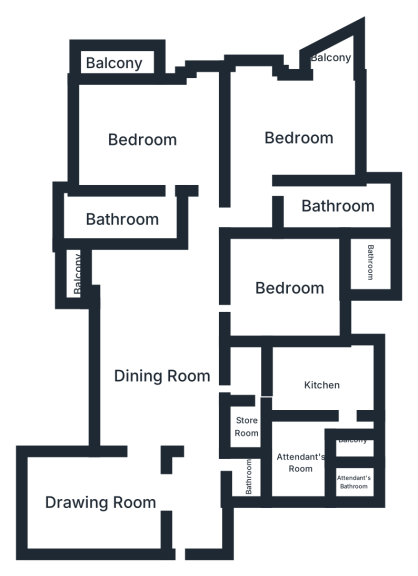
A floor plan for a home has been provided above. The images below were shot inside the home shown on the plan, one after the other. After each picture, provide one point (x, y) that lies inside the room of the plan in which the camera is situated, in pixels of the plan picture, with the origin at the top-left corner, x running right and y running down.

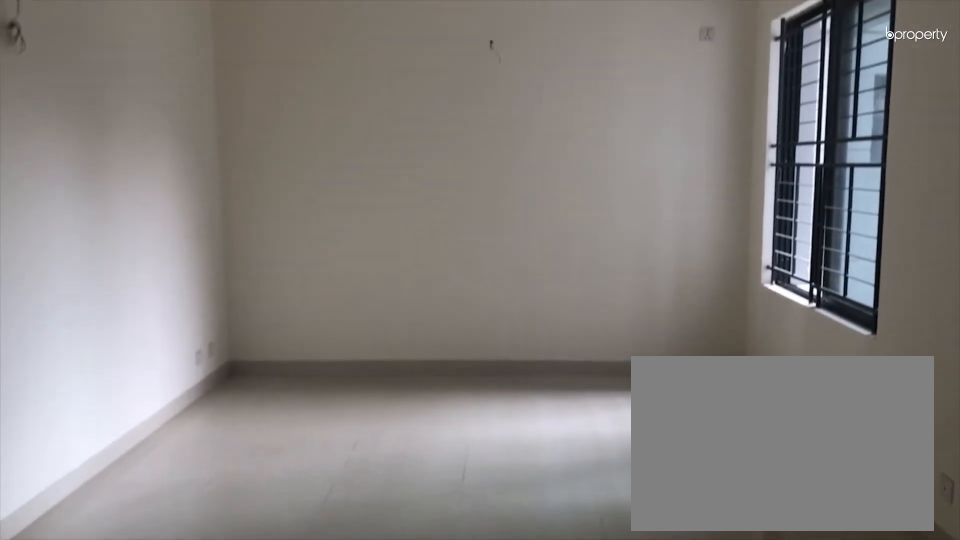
(105, 500)
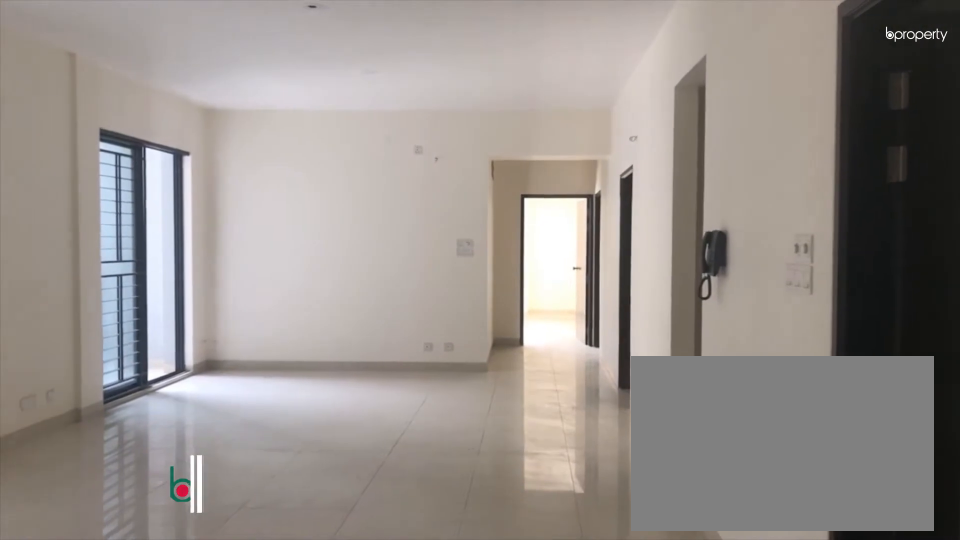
(163, 378)
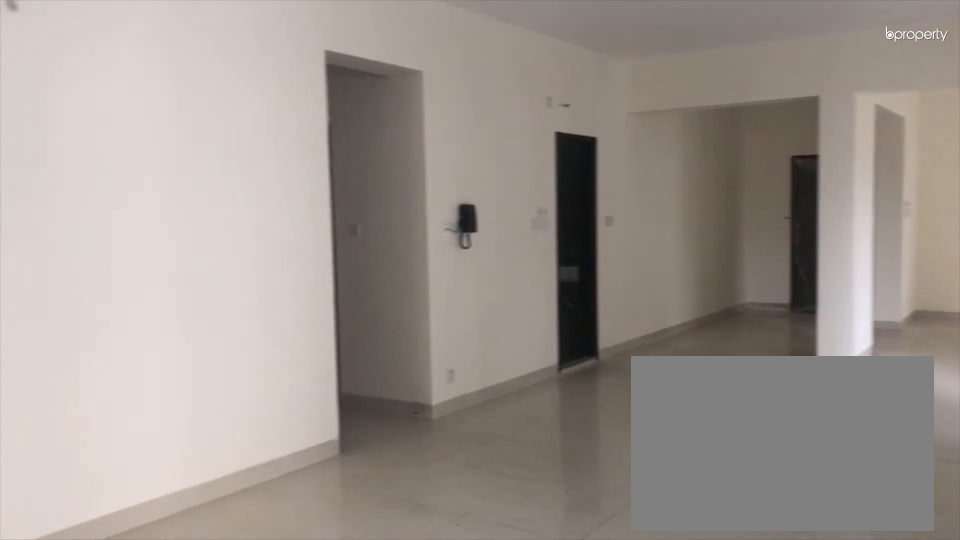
(163, 379)
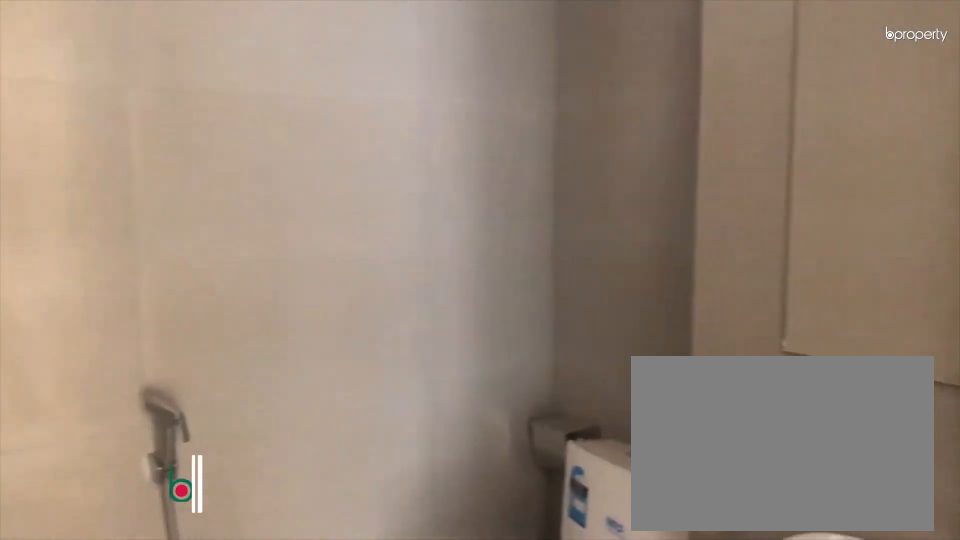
(249, 475)
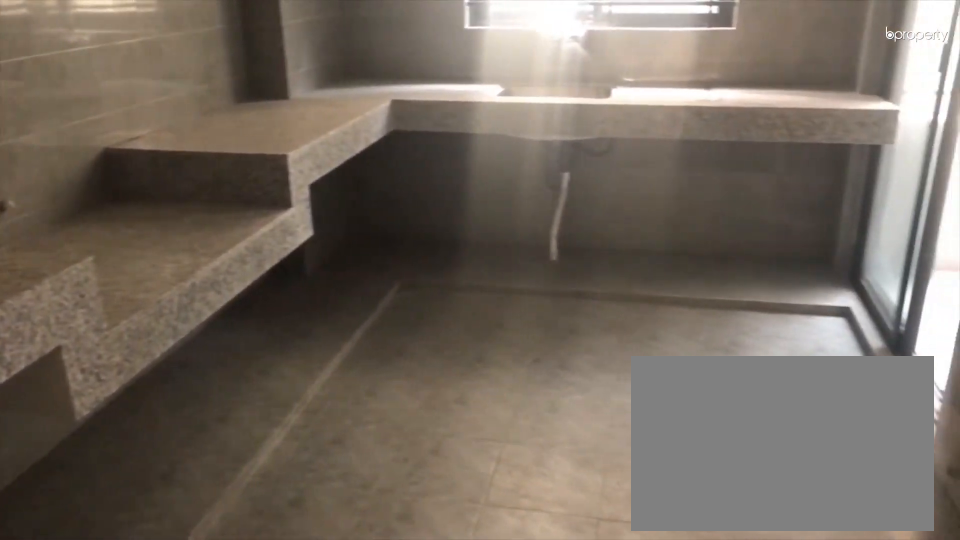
(326, 387)
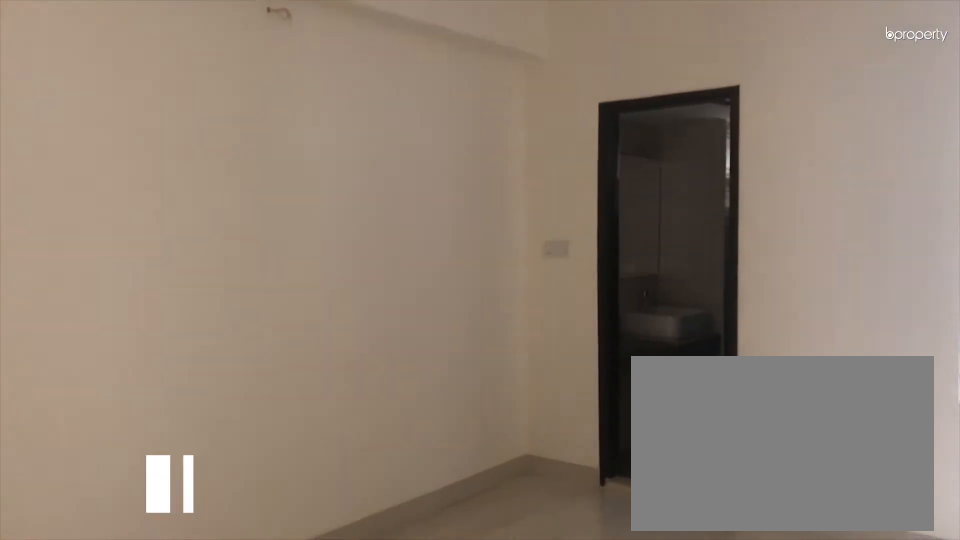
(288, 285)
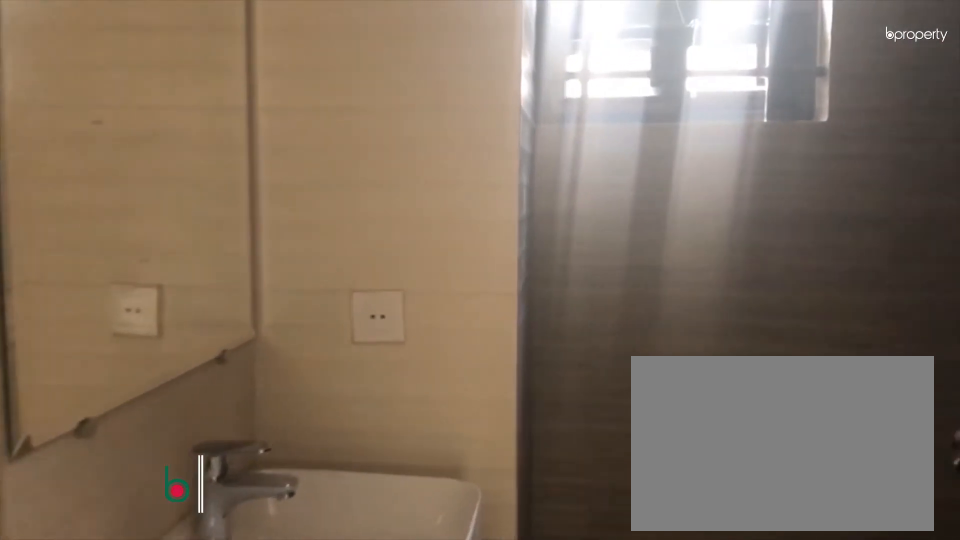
(370, 262)
